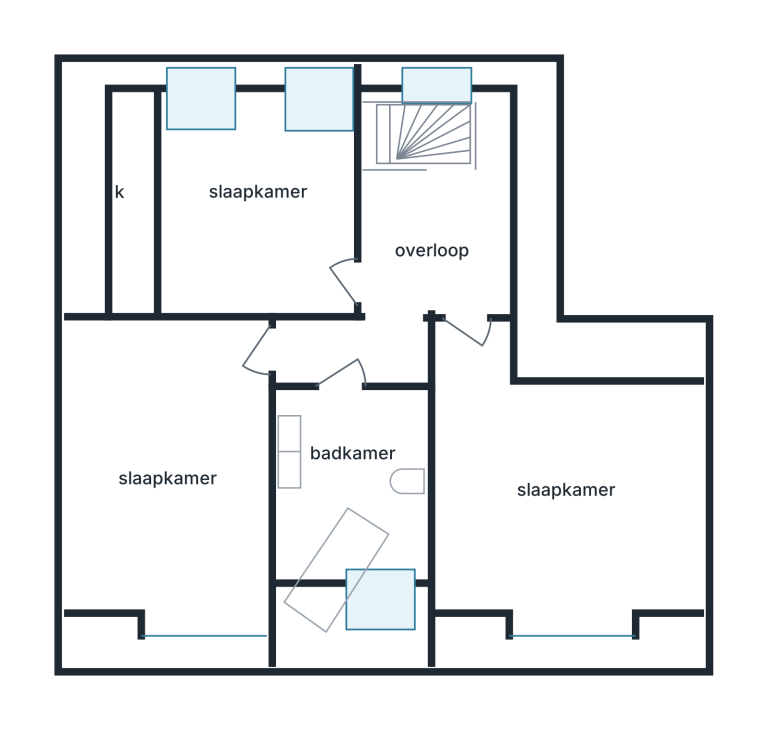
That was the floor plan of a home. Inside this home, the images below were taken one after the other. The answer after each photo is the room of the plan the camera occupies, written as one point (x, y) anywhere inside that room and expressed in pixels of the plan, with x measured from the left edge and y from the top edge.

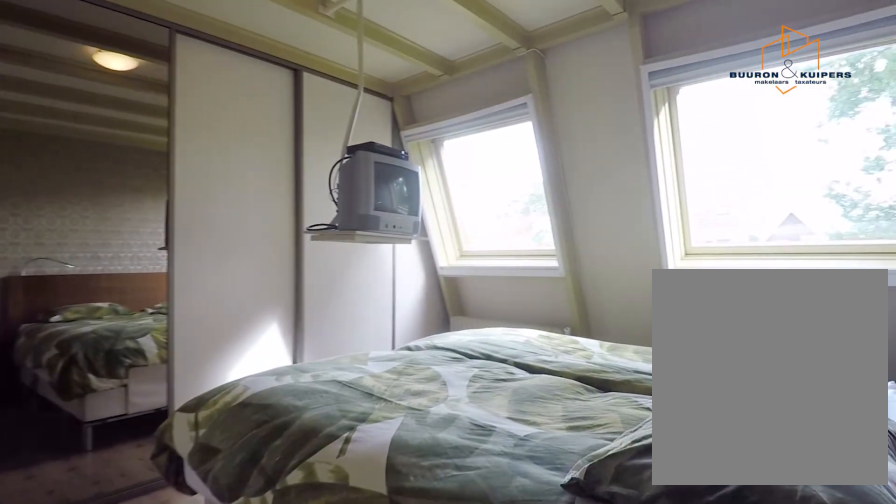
(250, 203)
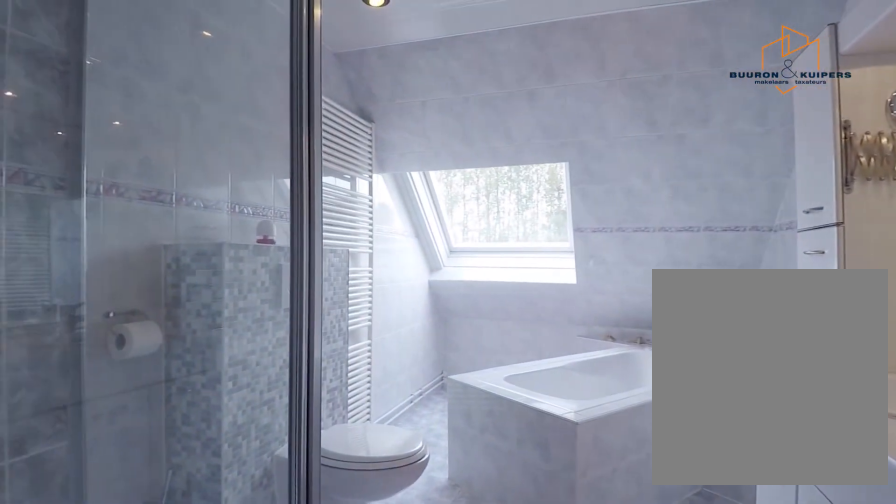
(351, 499)
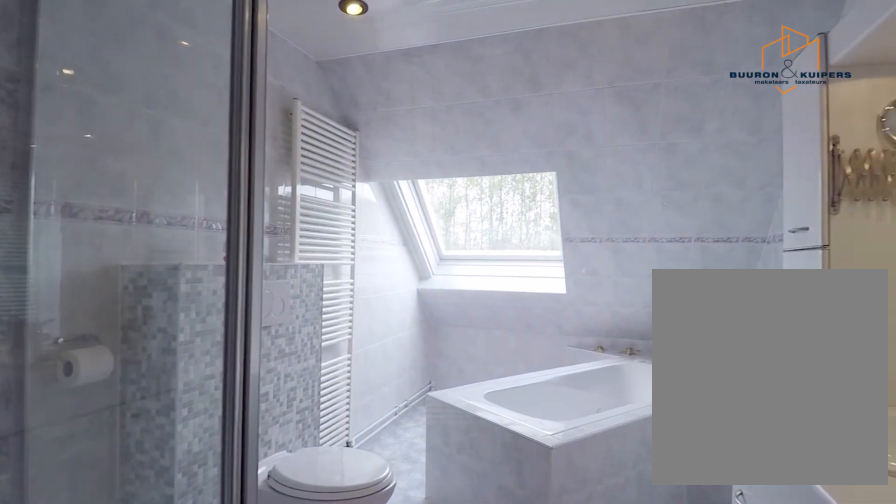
(351, 499)
